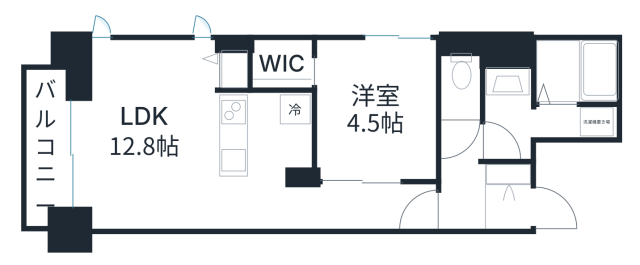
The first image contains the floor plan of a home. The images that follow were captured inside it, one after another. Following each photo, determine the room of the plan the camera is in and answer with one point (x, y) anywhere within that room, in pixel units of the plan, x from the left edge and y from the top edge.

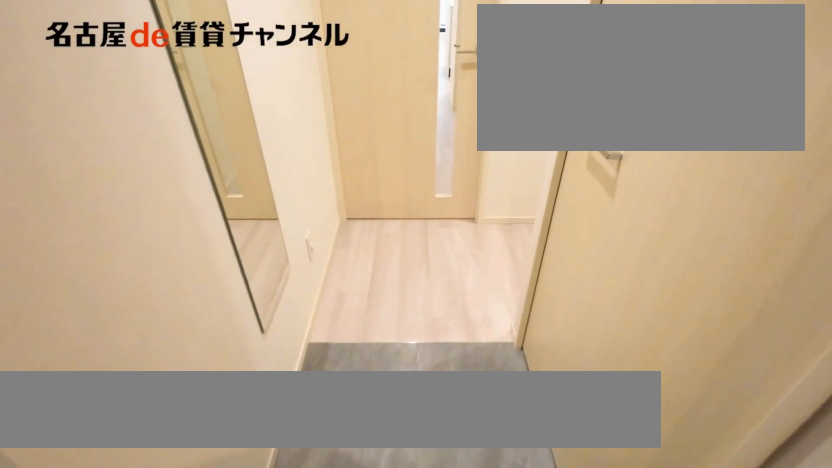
(509, 171)
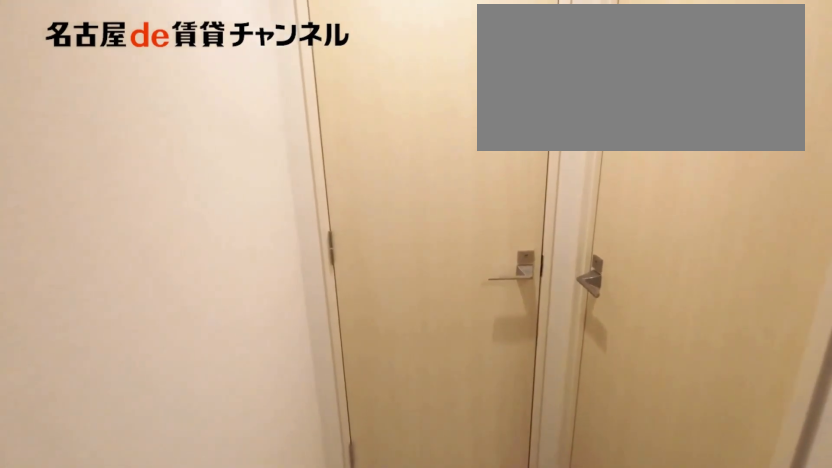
(509, 171)
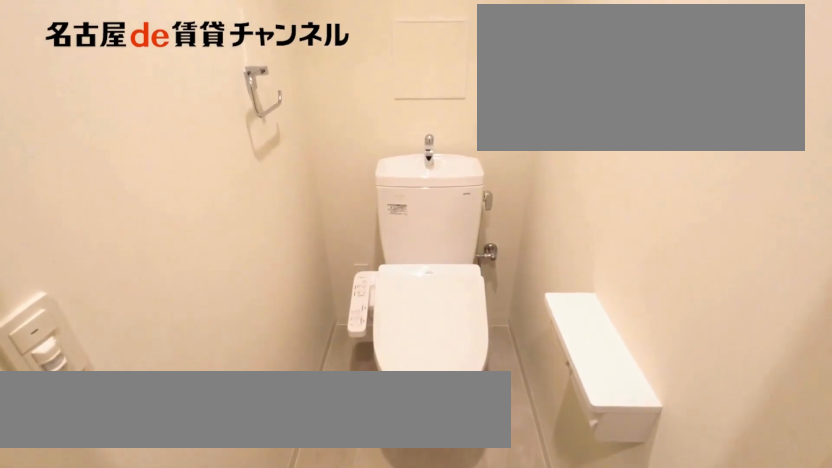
(462, 78)
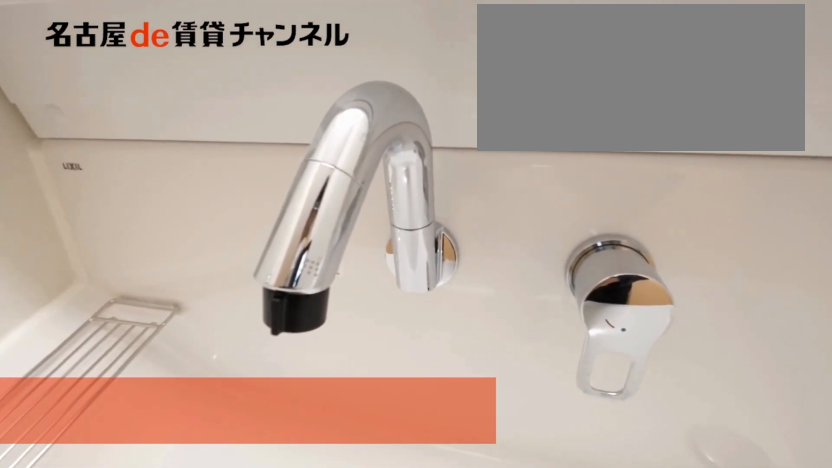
(545, 123)
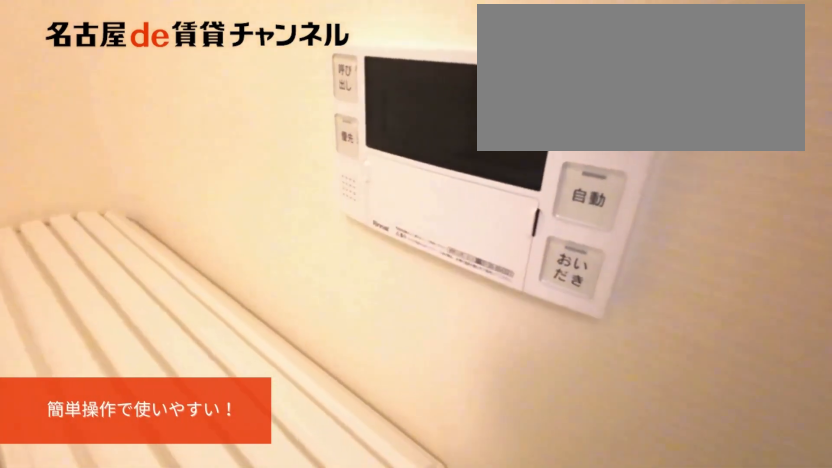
(544, 94)
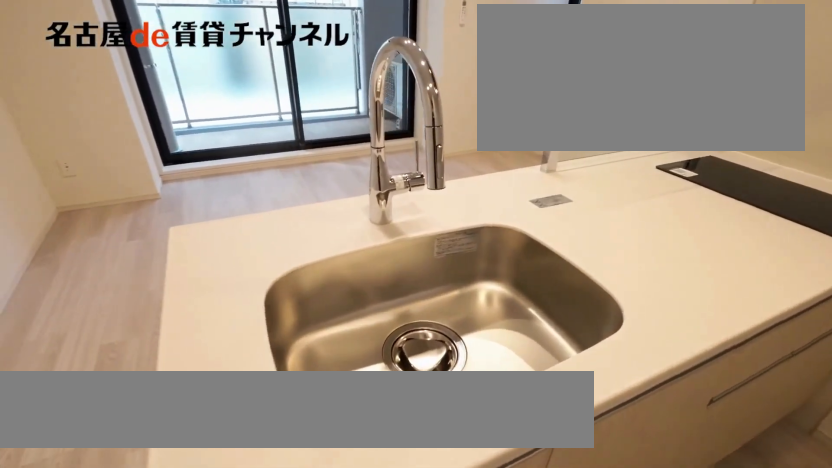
(267, 137)
